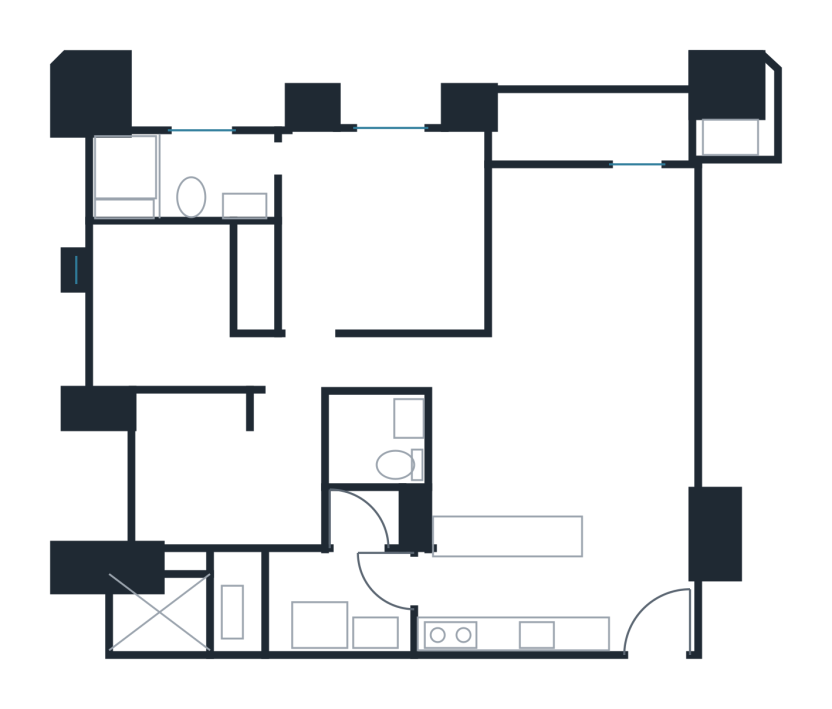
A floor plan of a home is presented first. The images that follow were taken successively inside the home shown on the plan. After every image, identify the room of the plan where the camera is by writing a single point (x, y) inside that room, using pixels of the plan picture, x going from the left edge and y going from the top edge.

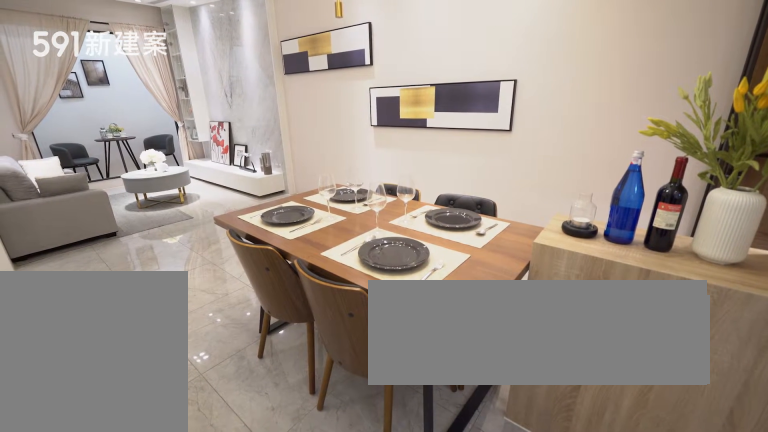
(523, 448)
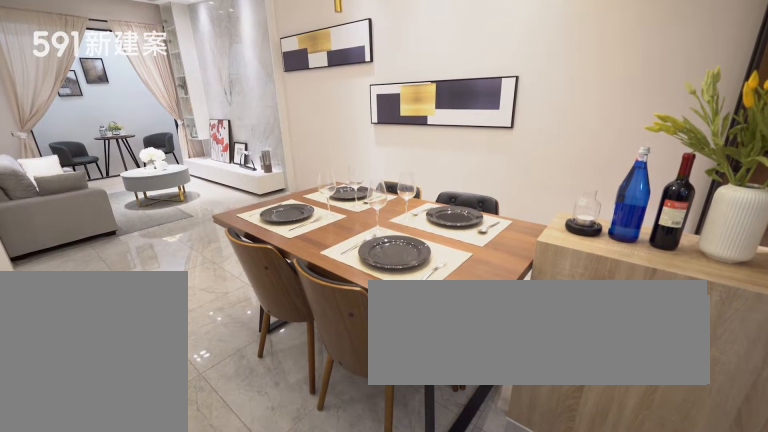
(523, 448)
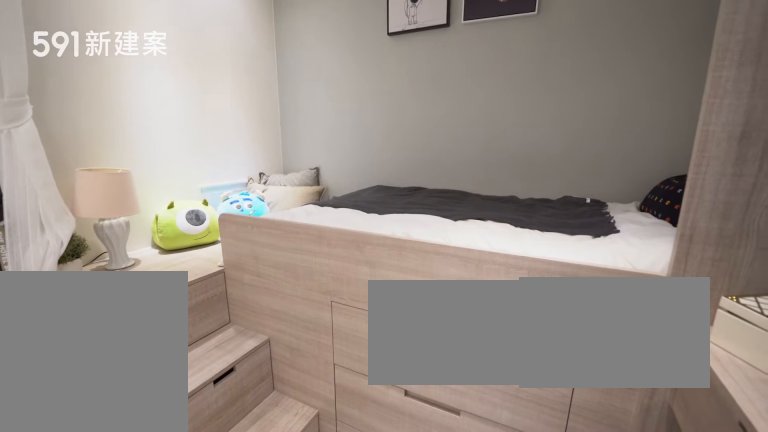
(183, 305)
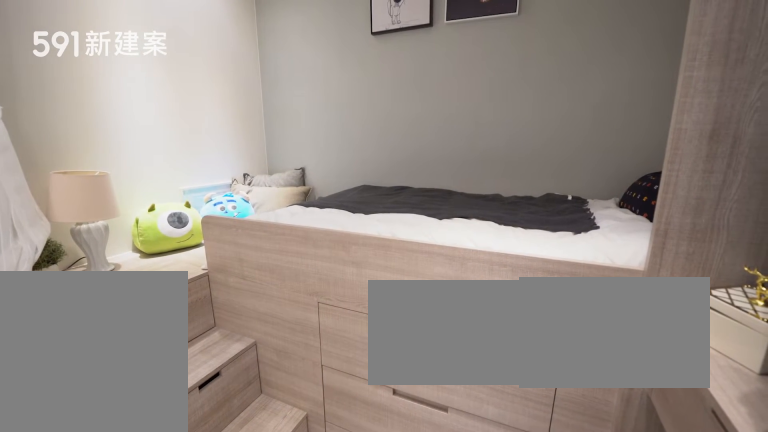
(183, 305)
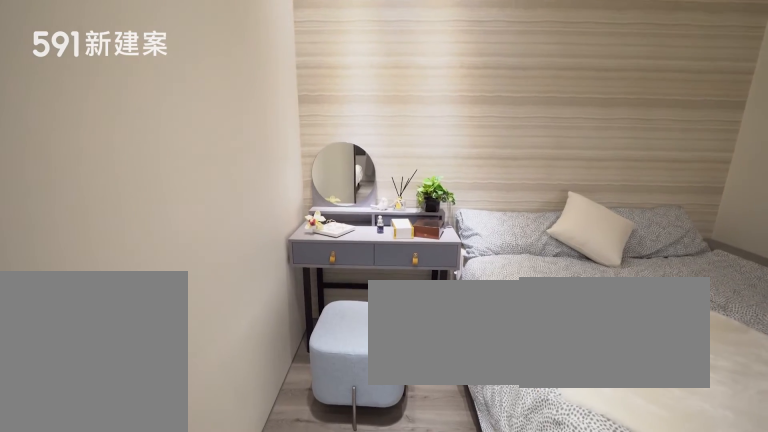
(227, 469)
